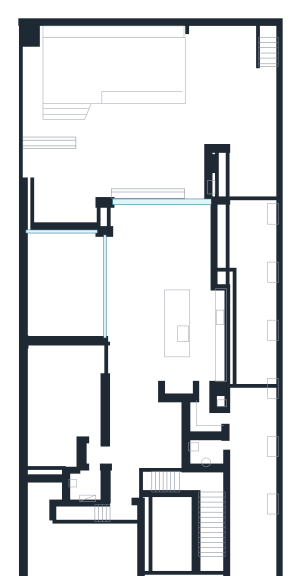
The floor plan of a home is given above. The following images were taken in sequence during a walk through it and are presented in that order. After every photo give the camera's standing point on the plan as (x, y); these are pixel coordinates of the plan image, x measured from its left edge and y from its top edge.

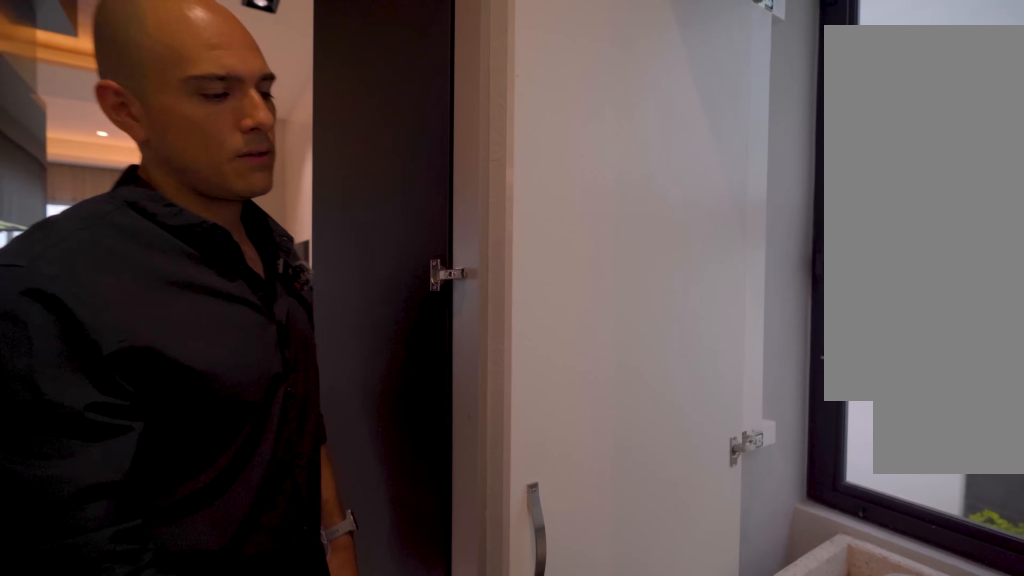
(205, 405)
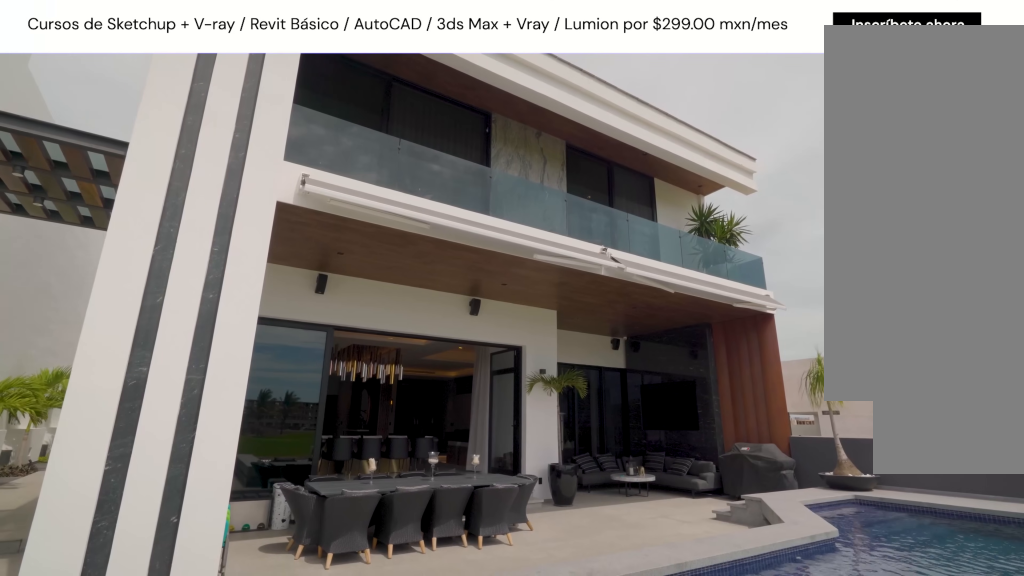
(236, 87)
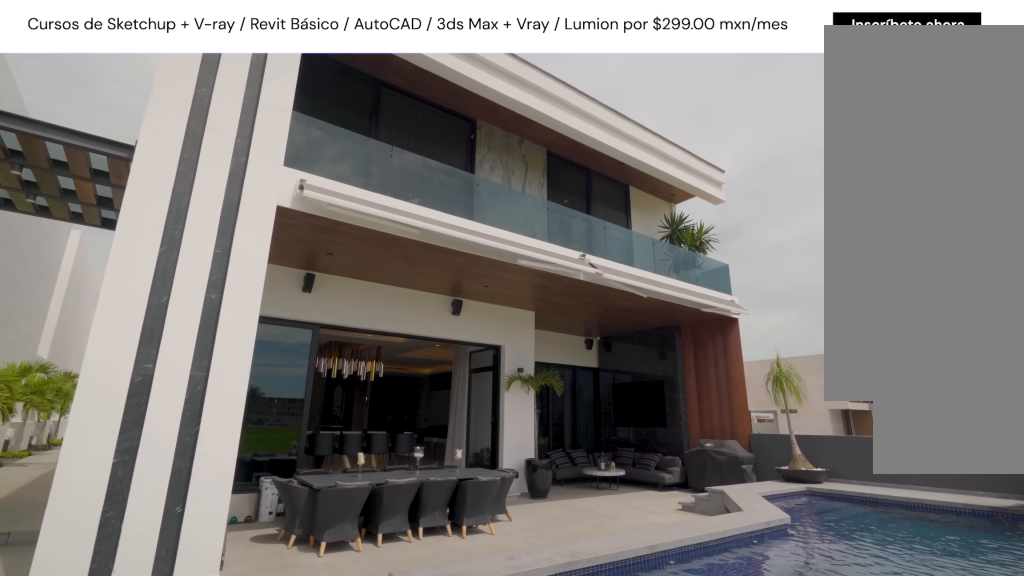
(238, 76)
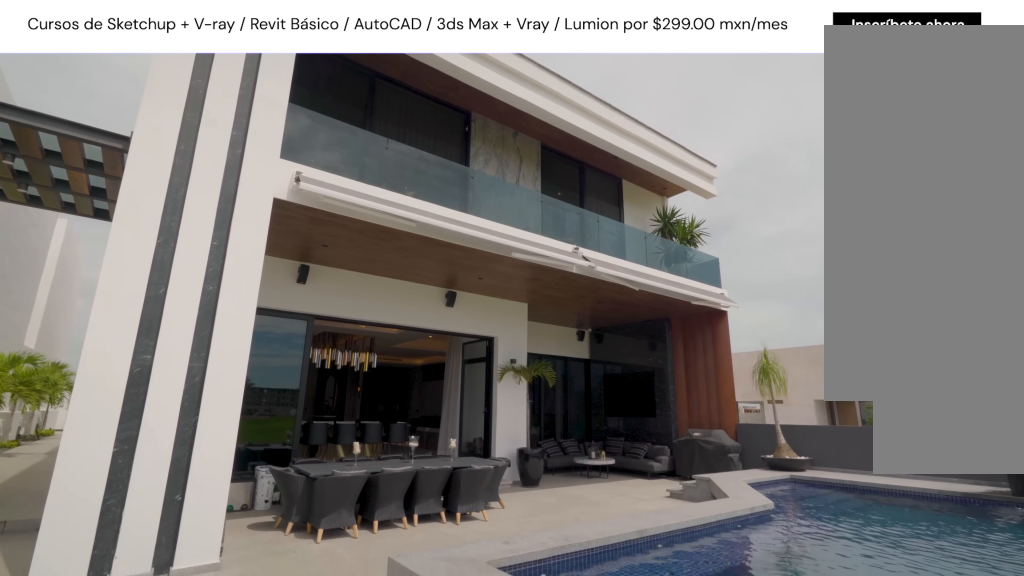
(238, 75)
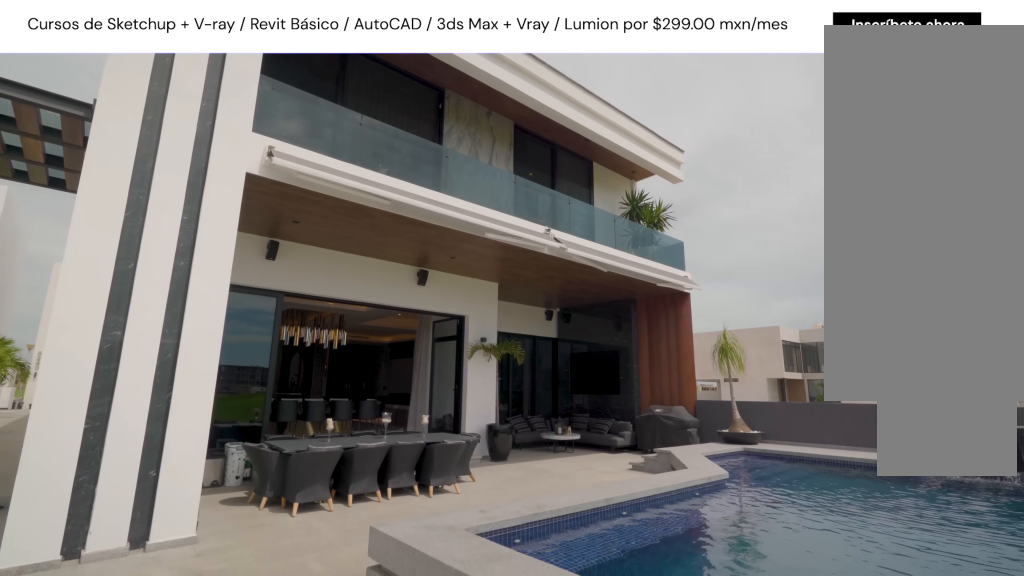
(238, 75)
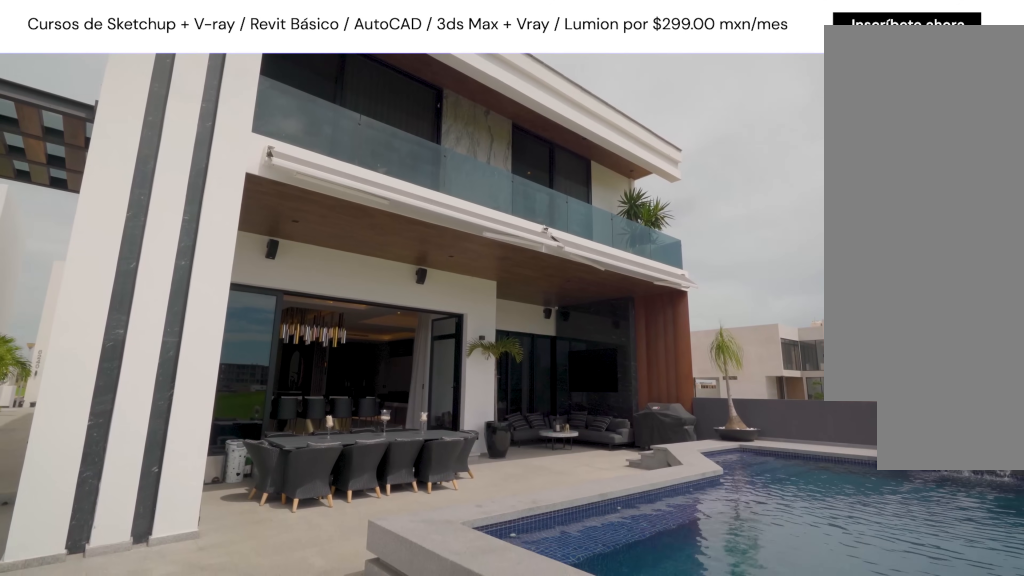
(238, 75)
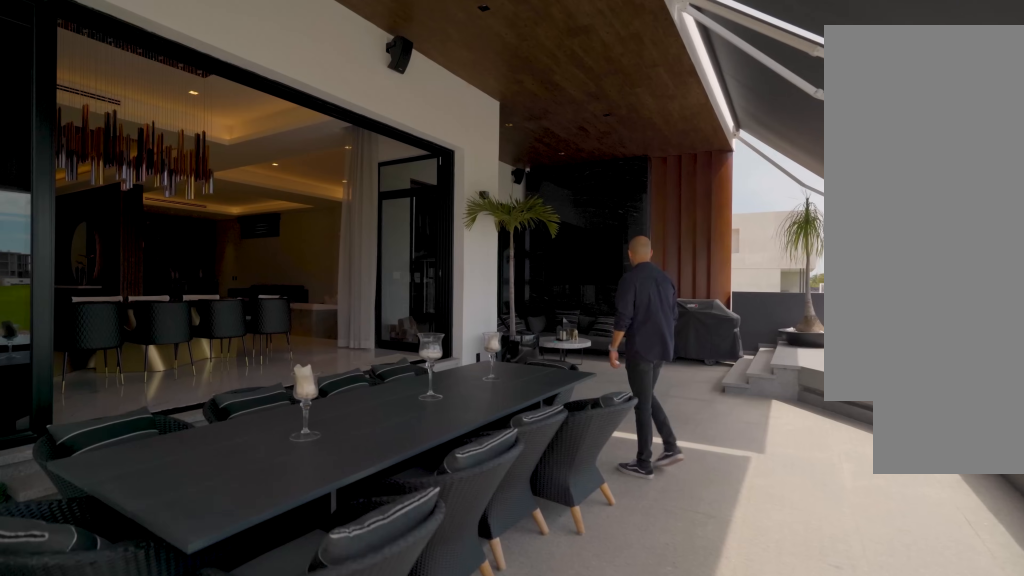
(209, 97)
